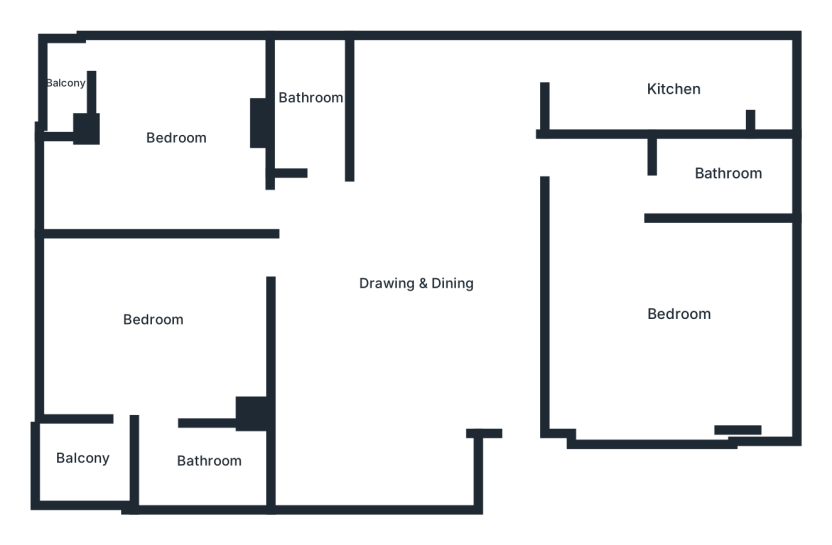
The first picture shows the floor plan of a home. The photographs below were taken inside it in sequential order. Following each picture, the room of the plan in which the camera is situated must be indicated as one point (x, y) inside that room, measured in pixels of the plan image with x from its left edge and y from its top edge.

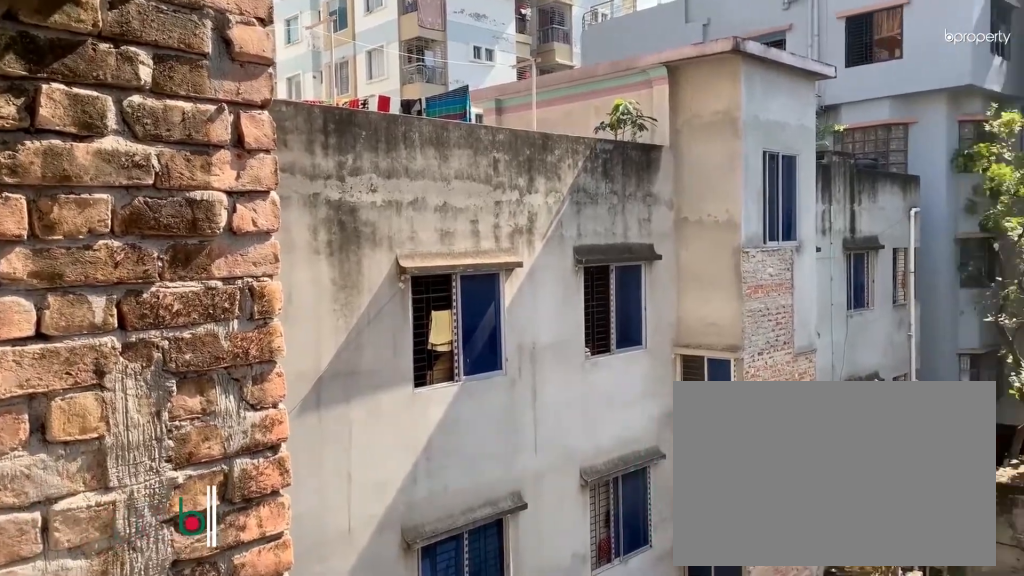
(64, 83)
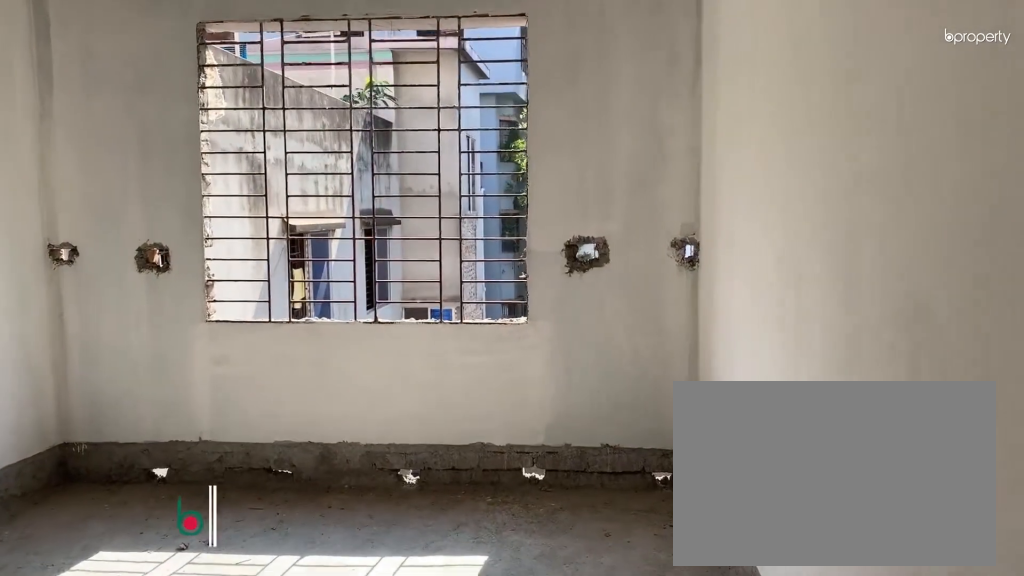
(158, 320)
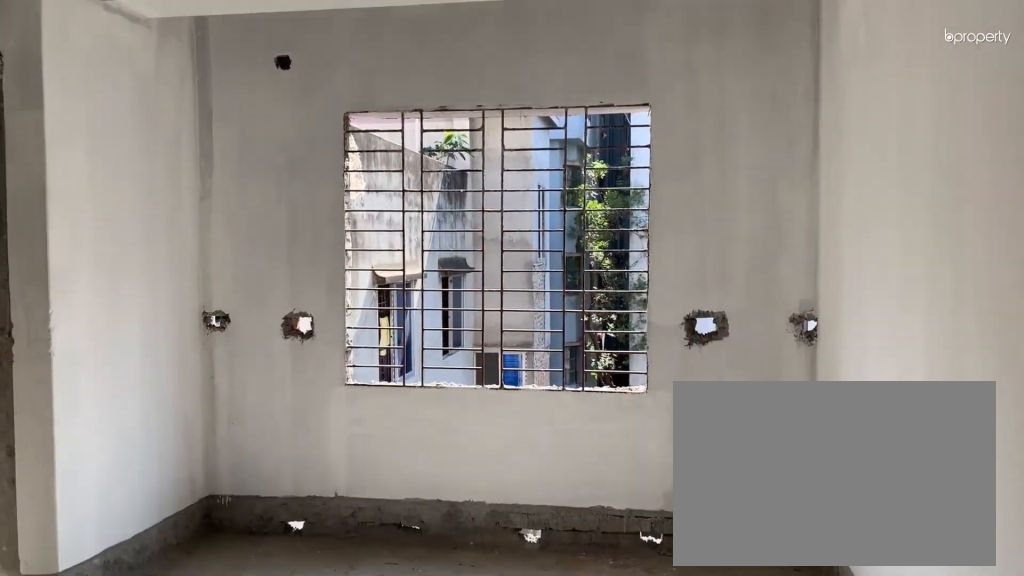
(158, 320)
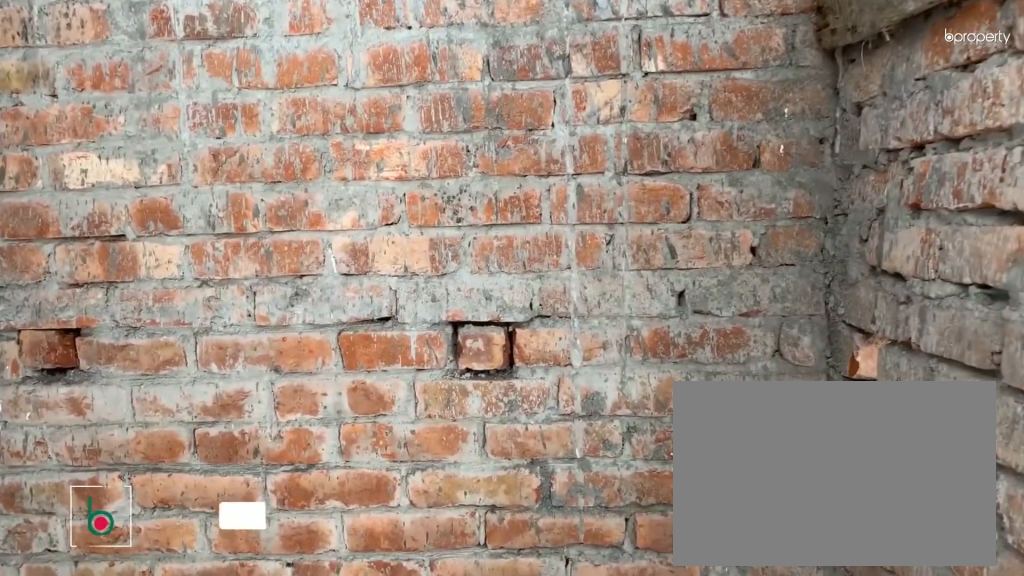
(203, 460)
